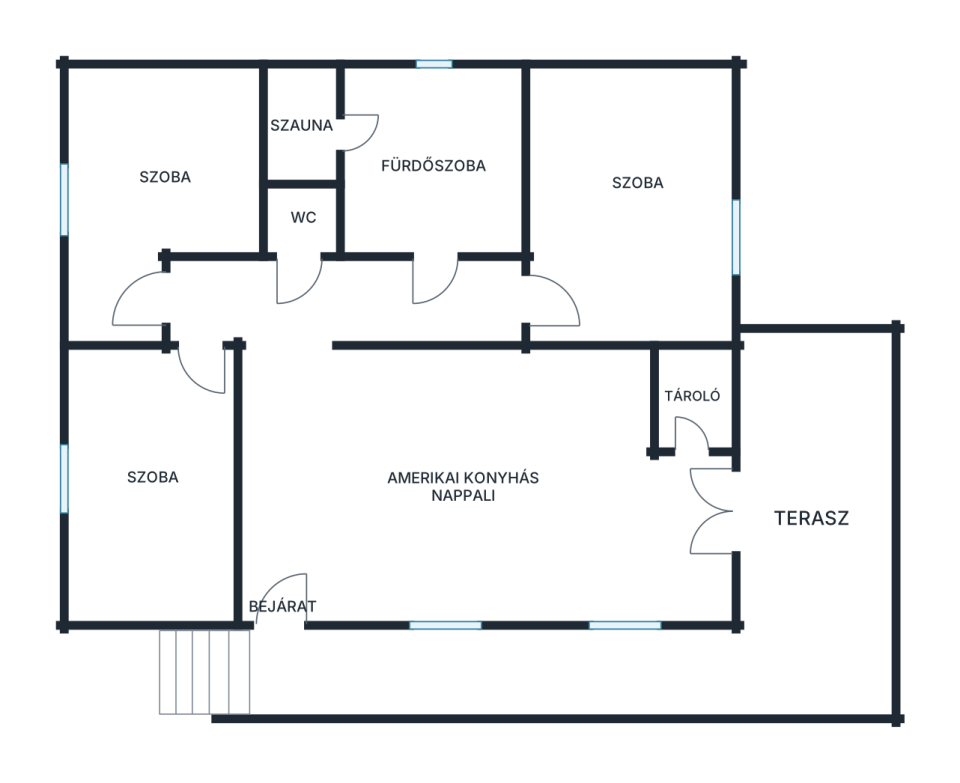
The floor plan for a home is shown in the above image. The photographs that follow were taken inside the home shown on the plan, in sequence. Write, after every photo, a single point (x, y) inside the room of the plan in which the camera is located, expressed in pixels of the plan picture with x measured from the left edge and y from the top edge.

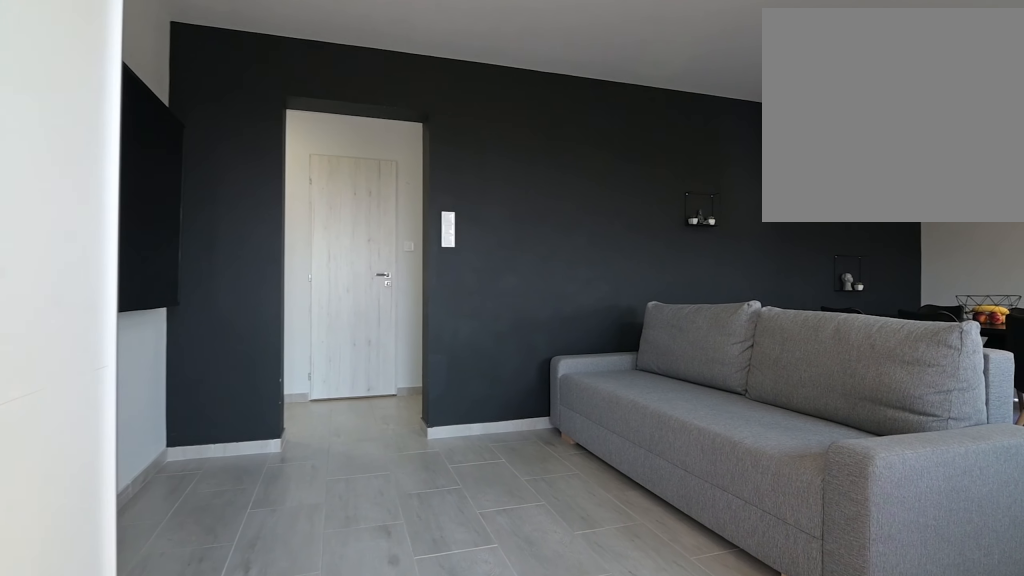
(359, 476)
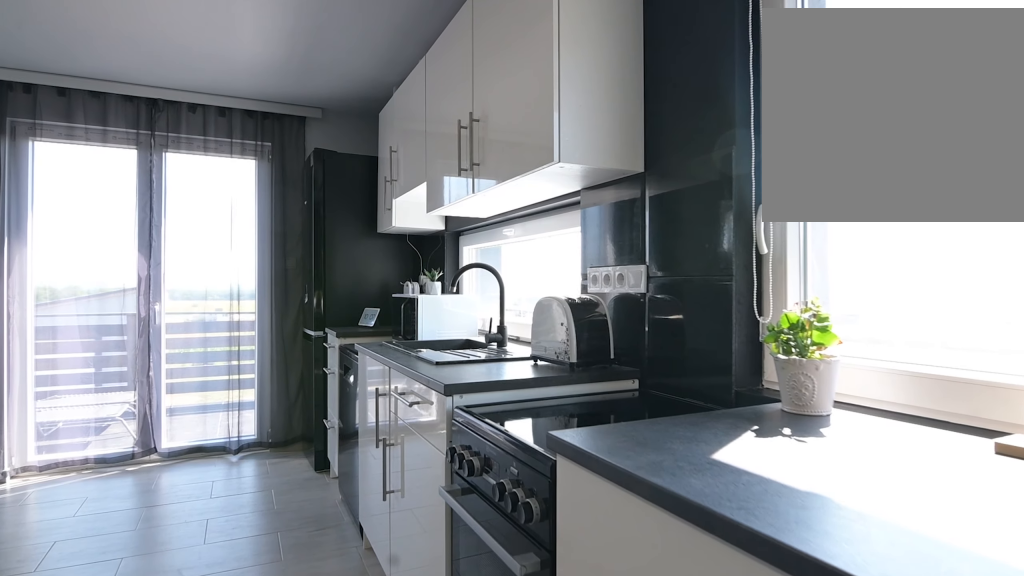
(359, 476)
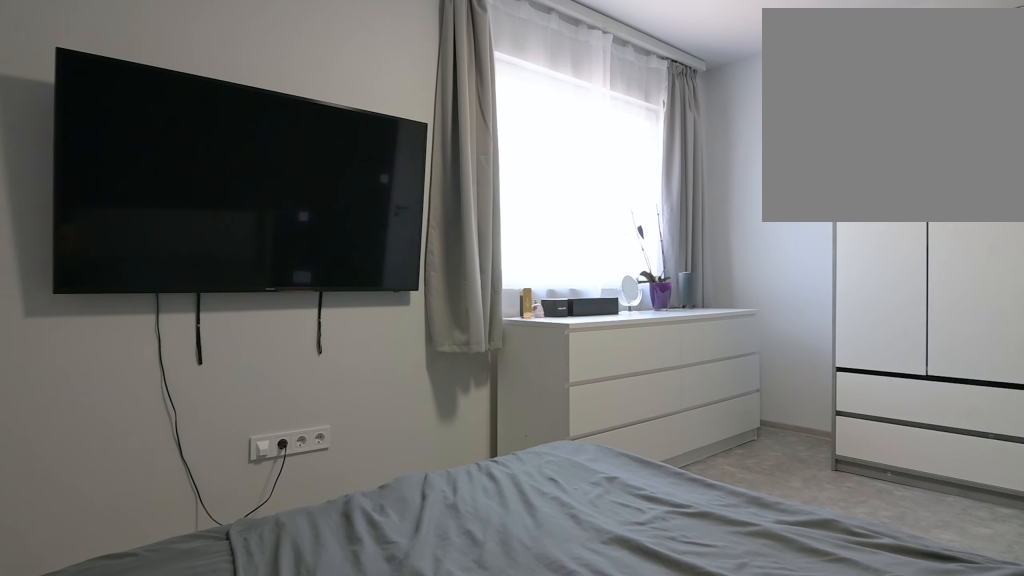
(623, 222)
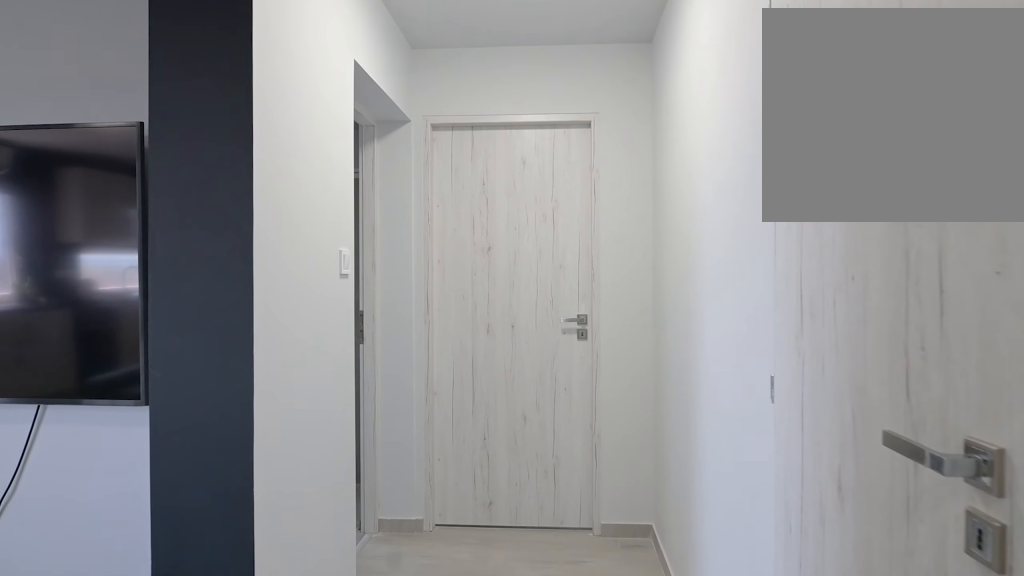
(158, 484)
